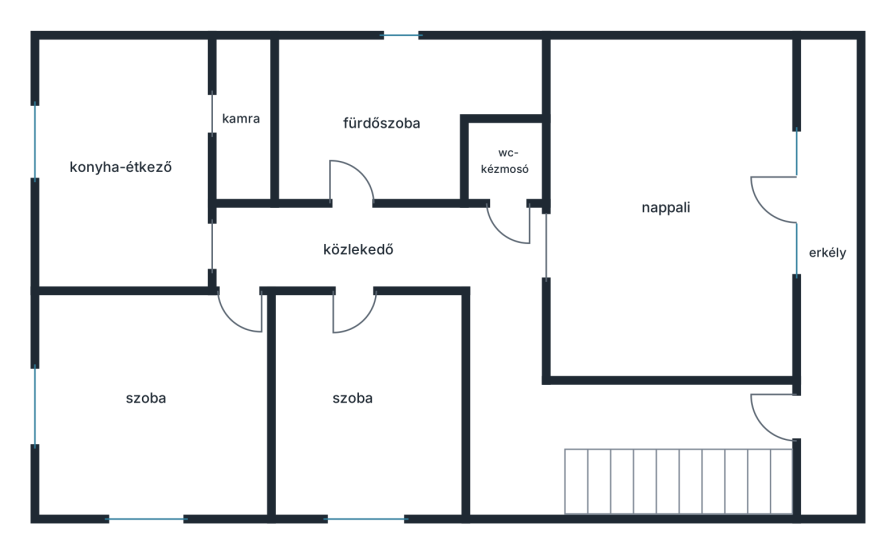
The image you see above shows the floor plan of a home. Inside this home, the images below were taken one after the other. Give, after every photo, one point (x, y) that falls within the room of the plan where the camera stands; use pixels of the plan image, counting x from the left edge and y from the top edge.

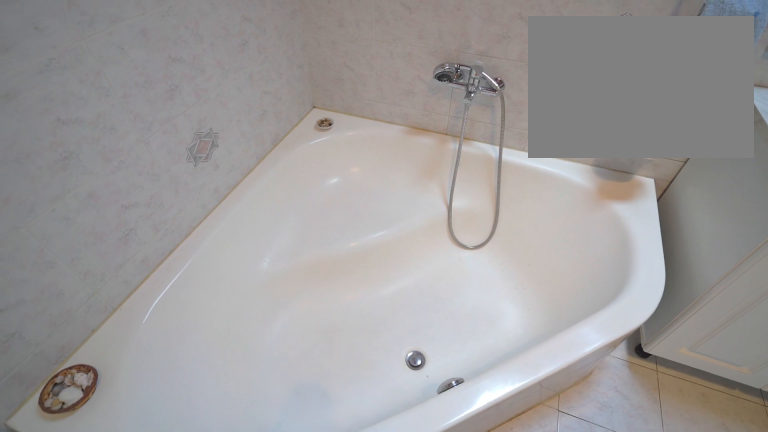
(360, 115)
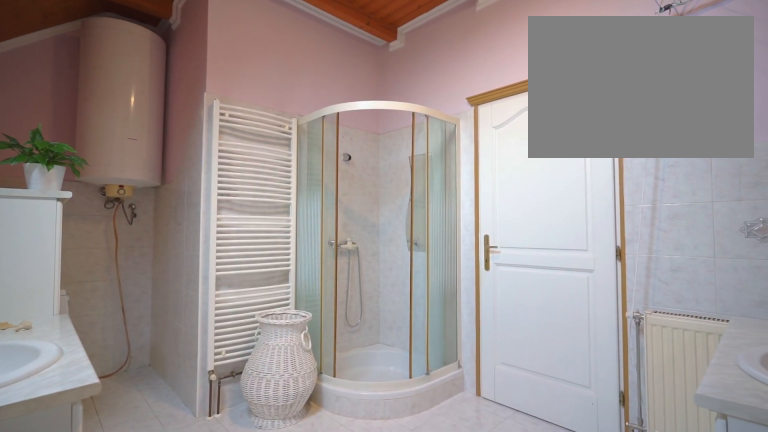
(360, 115)
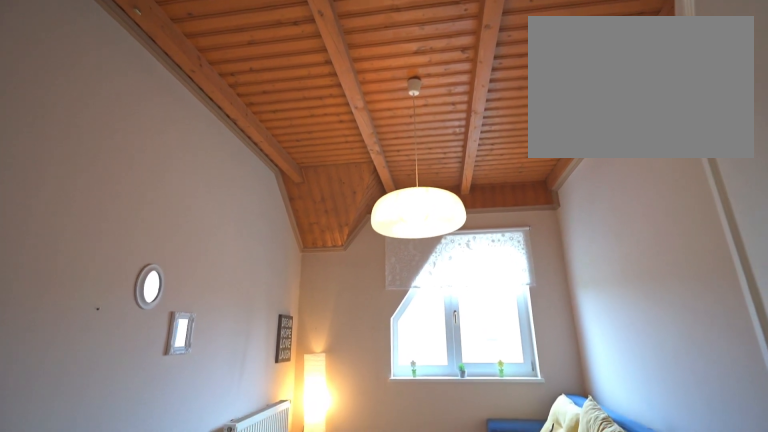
(362, 412)
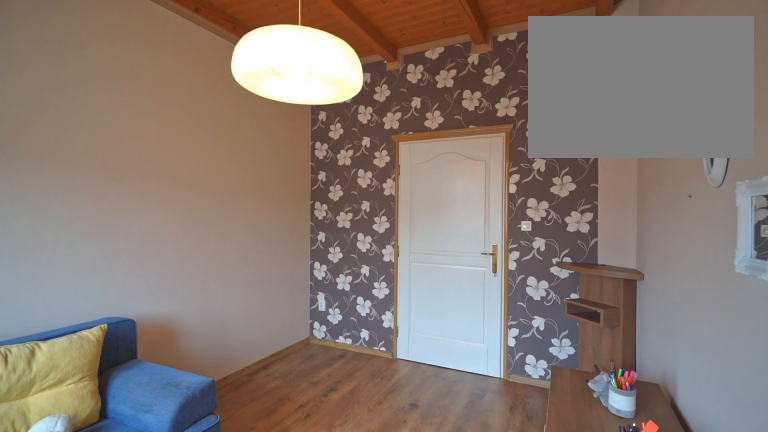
(362, 412)
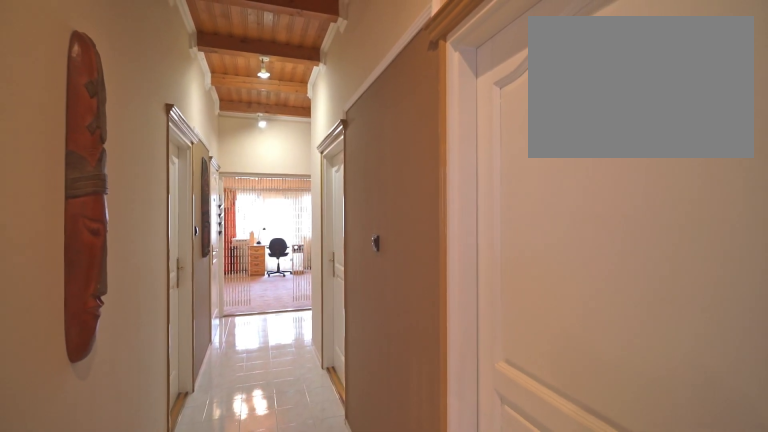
(360, 248)
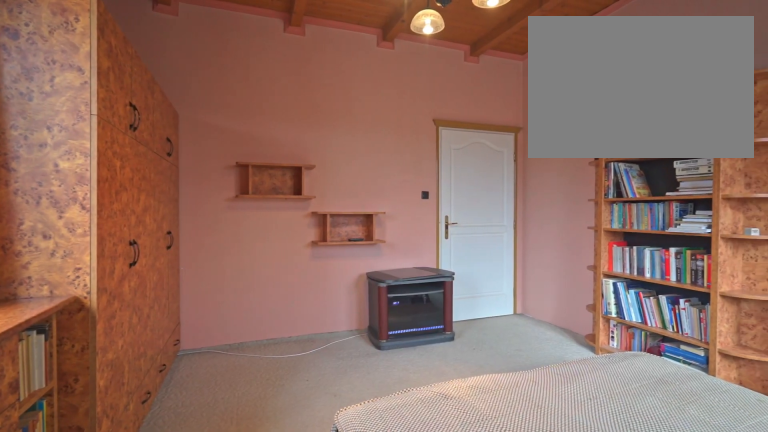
(160, 434)
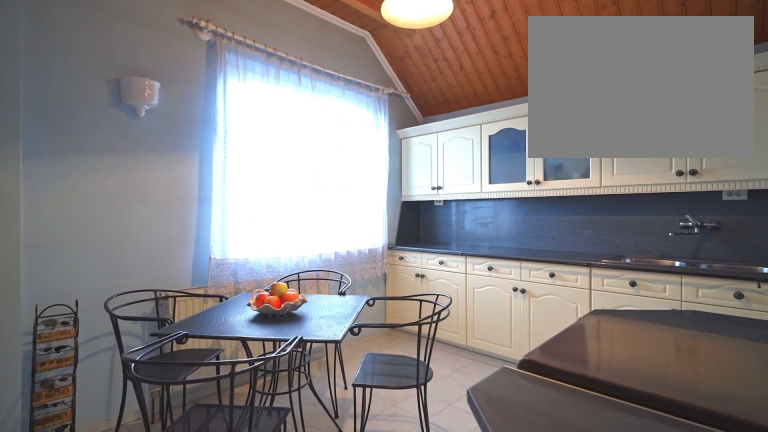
(125, 161)
